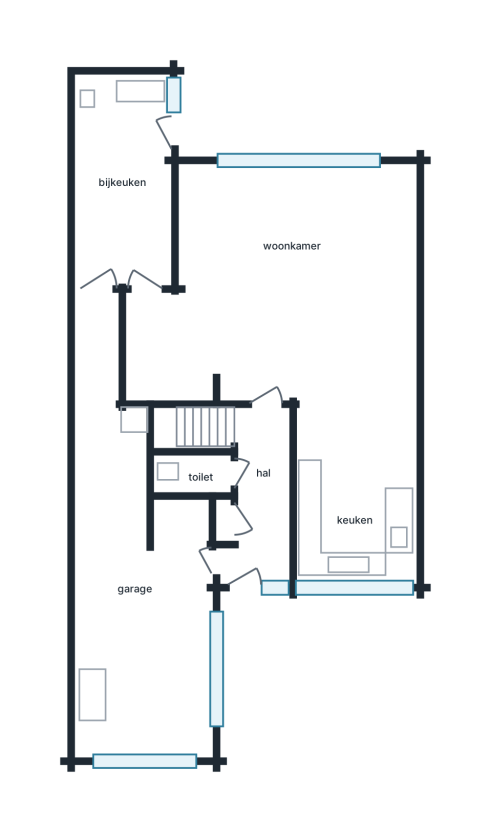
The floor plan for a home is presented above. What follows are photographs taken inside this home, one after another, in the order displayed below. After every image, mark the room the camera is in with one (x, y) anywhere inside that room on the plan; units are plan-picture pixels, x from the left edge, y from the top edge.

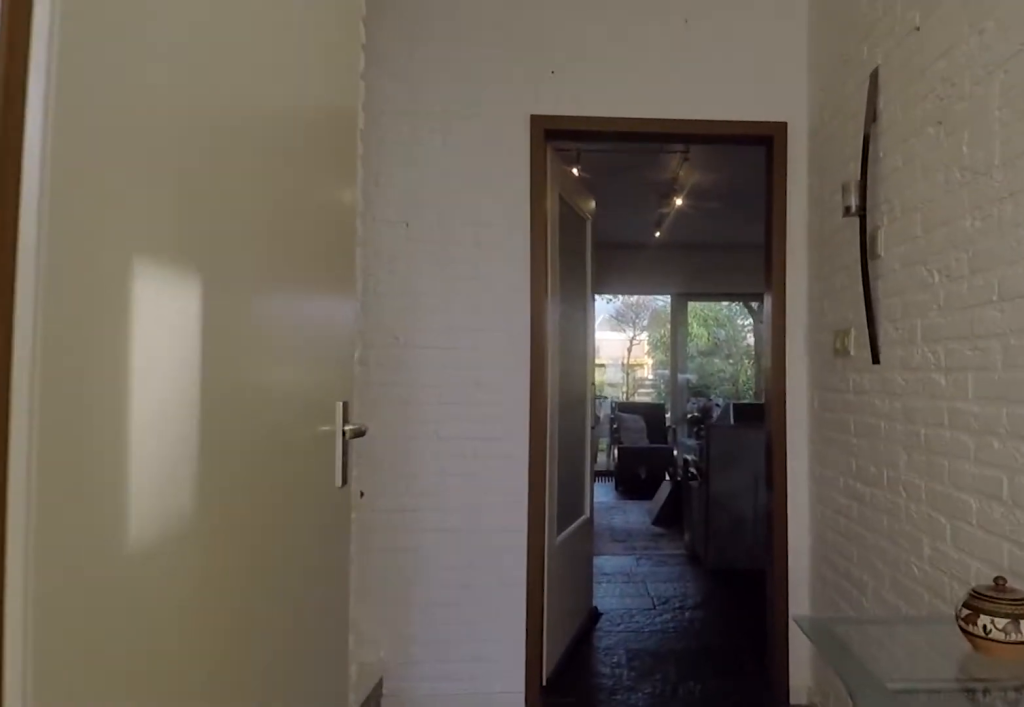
(259, 496)
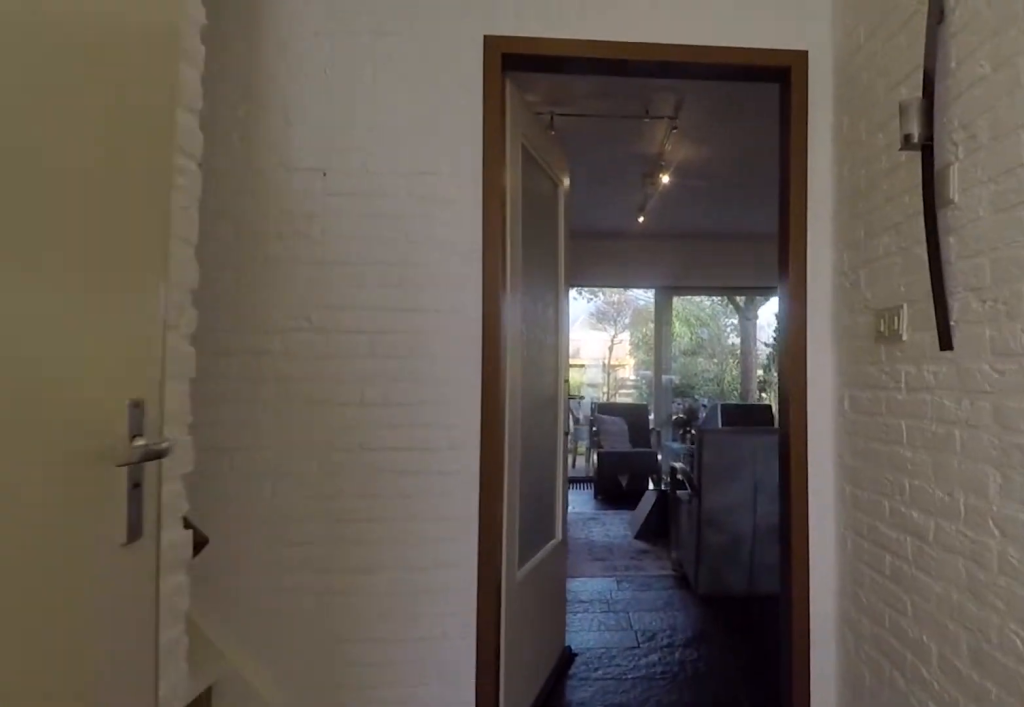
(259, 496)
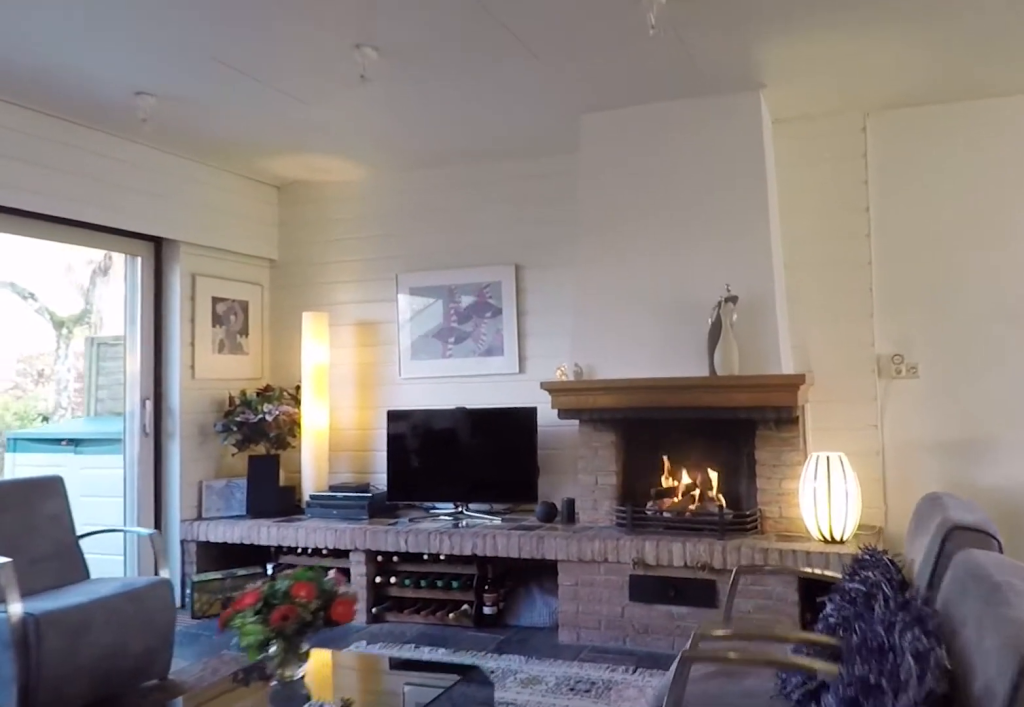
(201, 328)
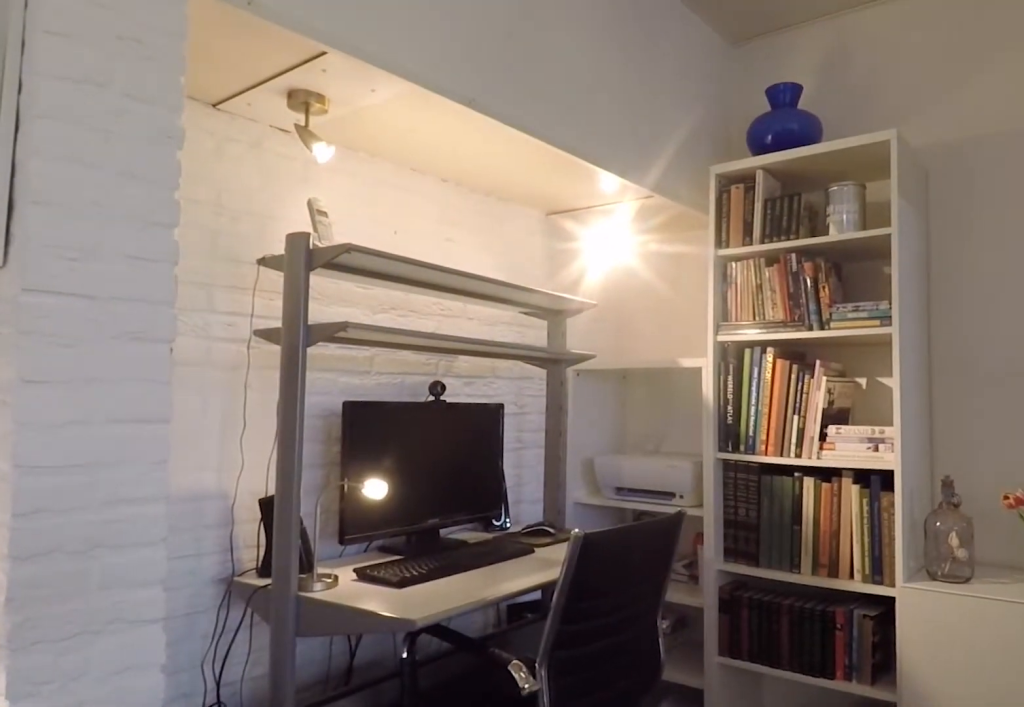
(212, 314)
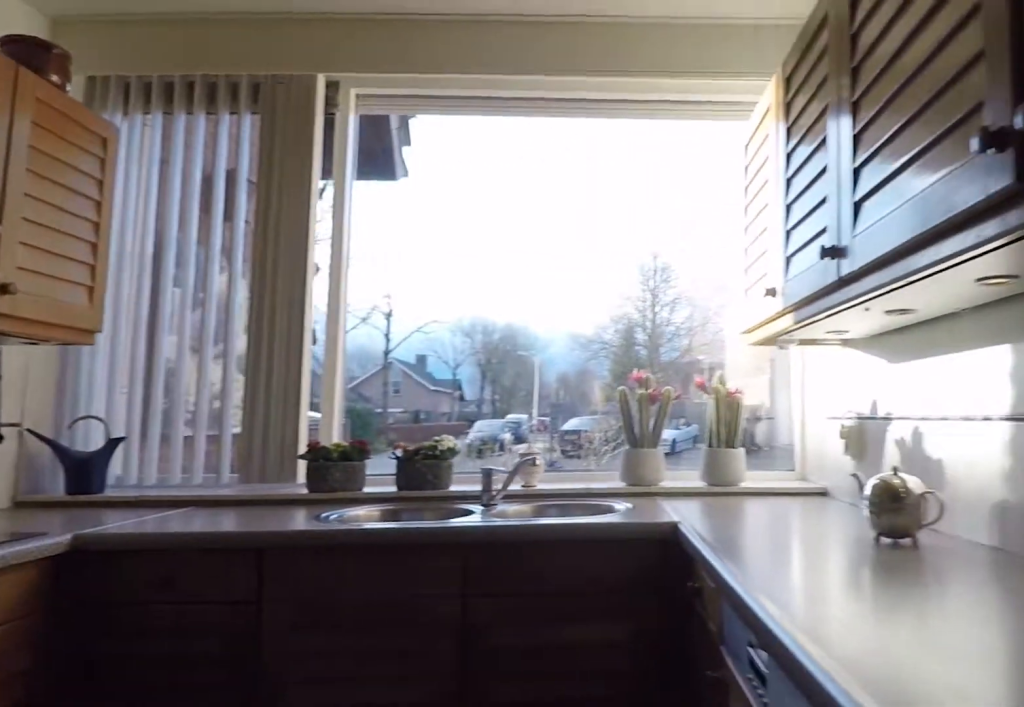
(354, 491)
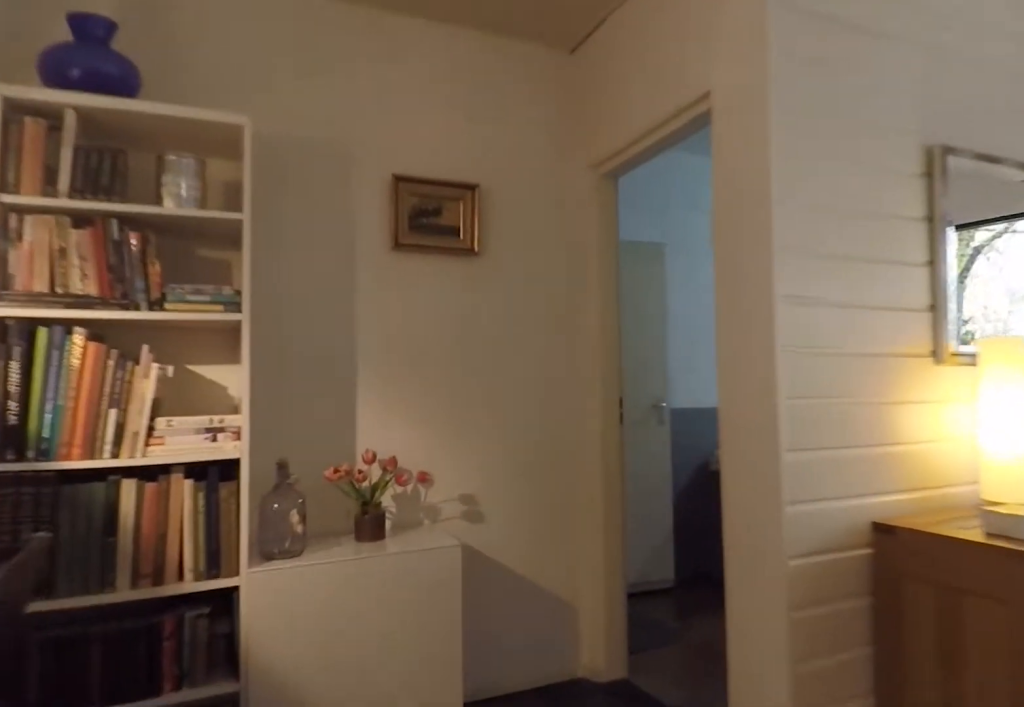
(203, 325)
